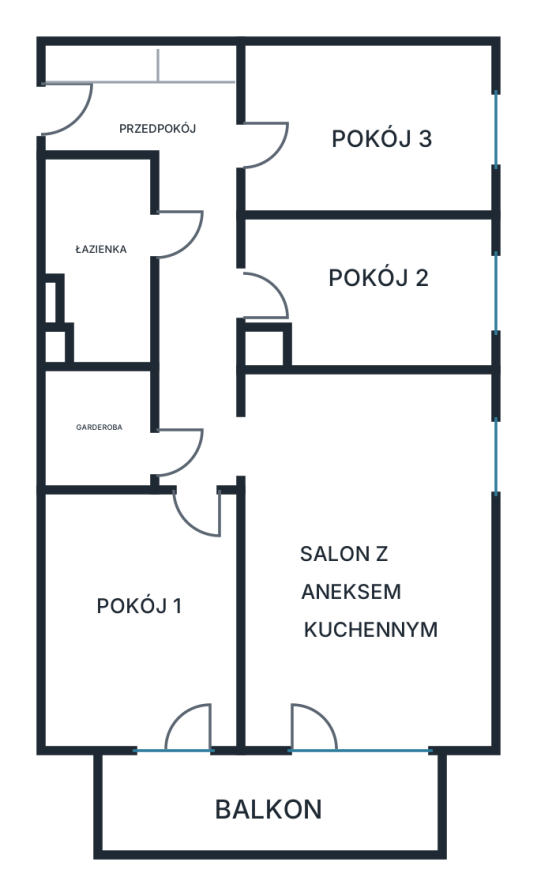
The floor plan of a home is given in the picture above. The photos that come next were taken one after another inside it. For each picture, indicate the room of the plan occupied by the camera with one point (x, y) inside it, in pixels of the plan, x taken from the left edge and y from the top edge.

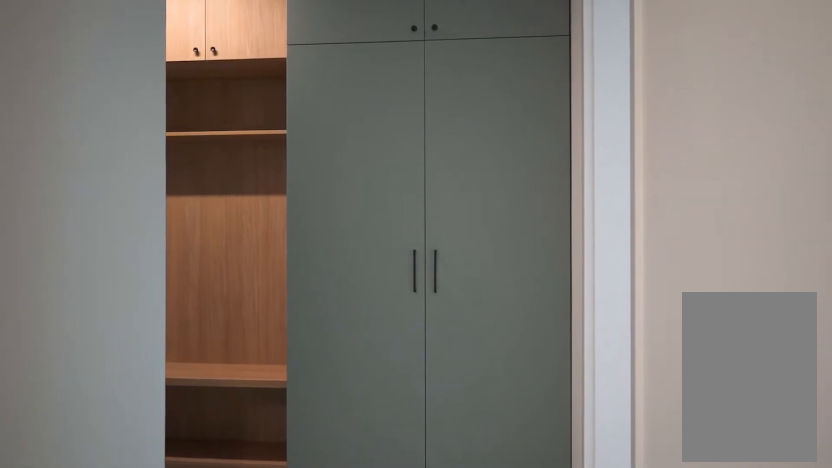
(177, 219)
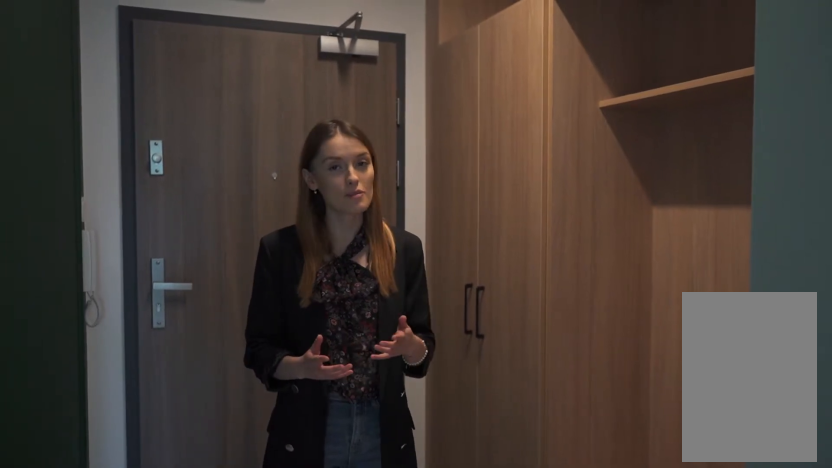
(177, 220)
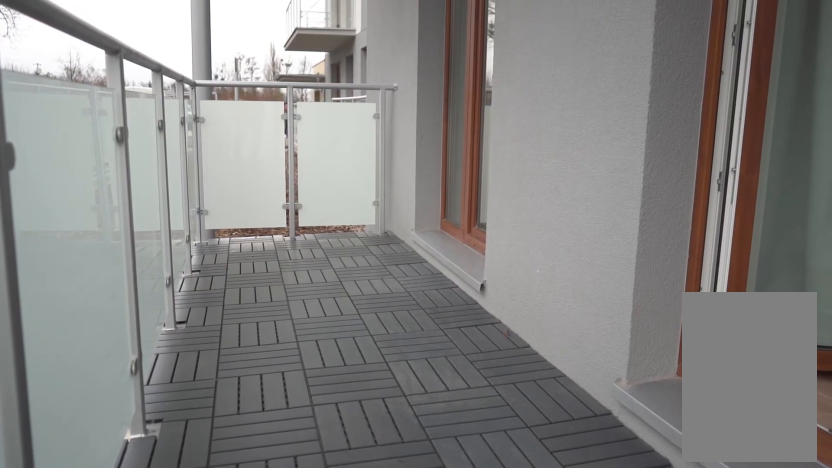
(270, 801)
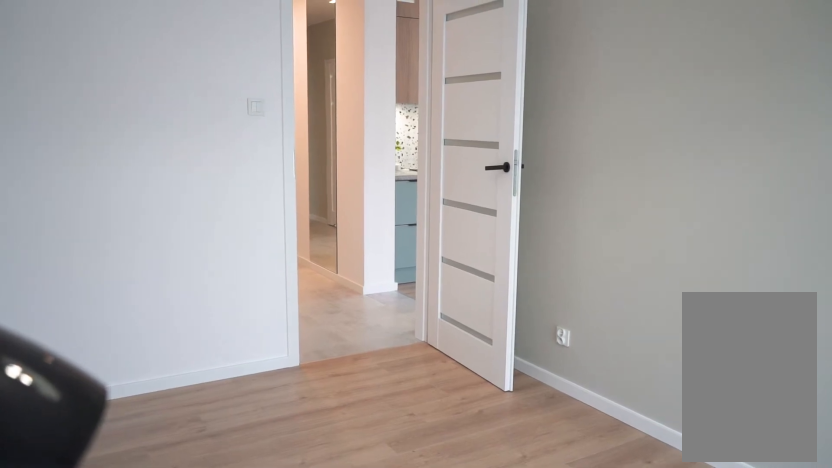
(138, 619)
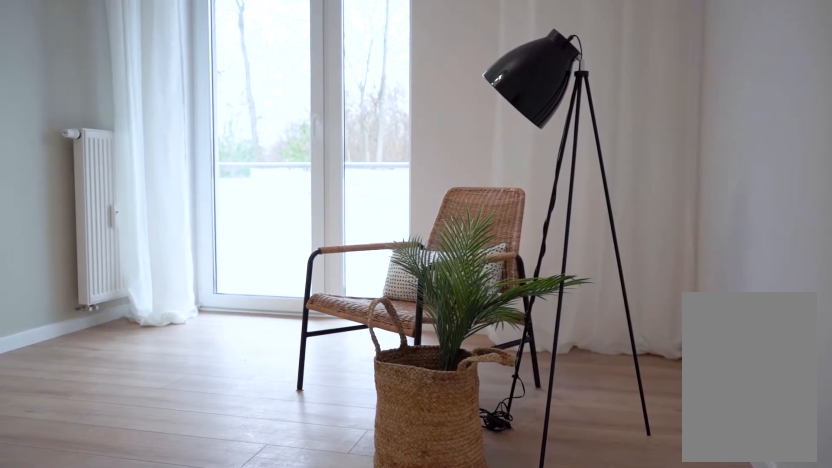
(138, 619)
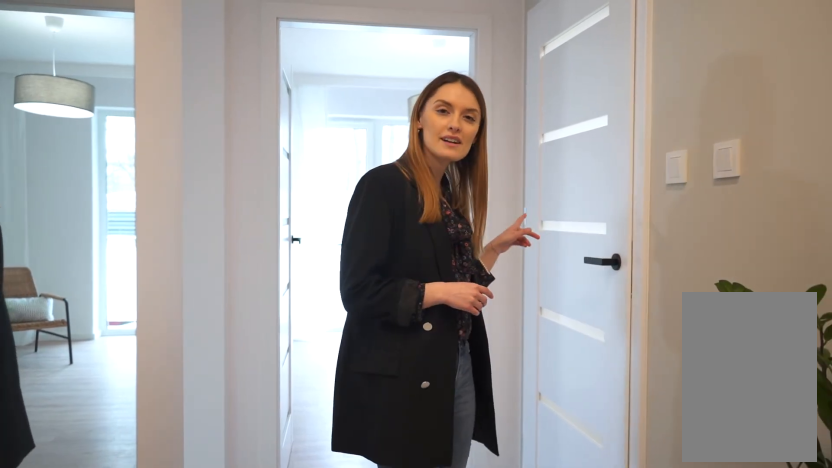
(177, 219)
